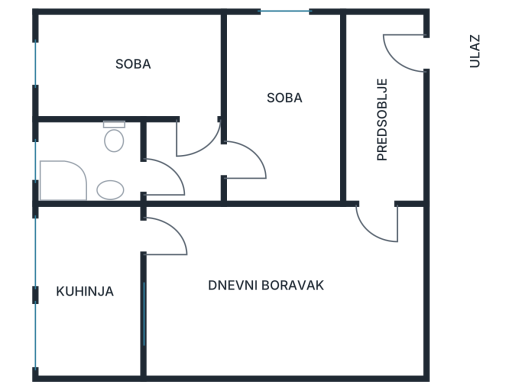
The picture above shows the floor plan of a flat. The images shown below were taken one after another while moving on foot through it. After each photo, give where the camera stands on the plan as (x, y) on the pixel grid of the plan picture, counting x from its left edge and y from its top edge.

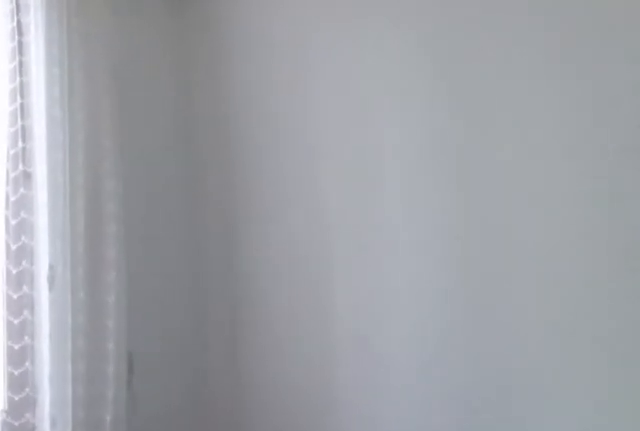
(144, 87)
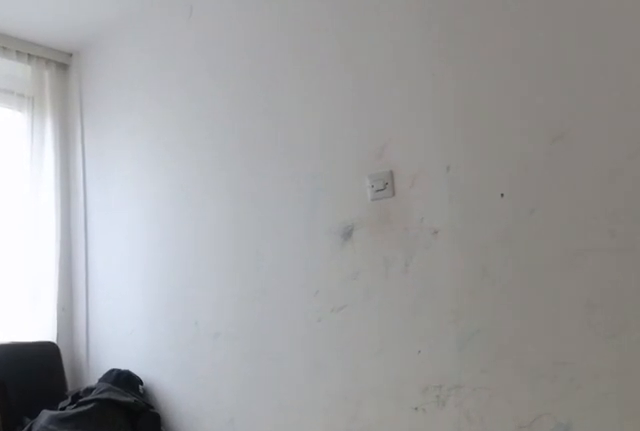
(261, 164)
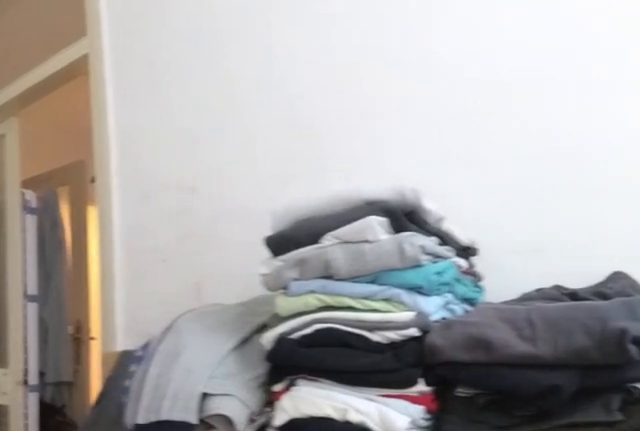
(284, 35)
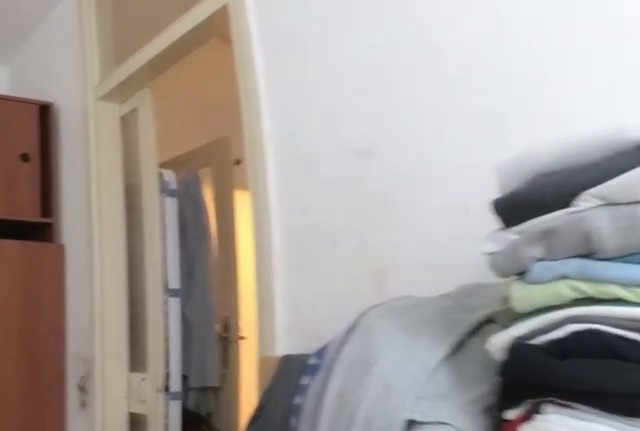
(283, 56)
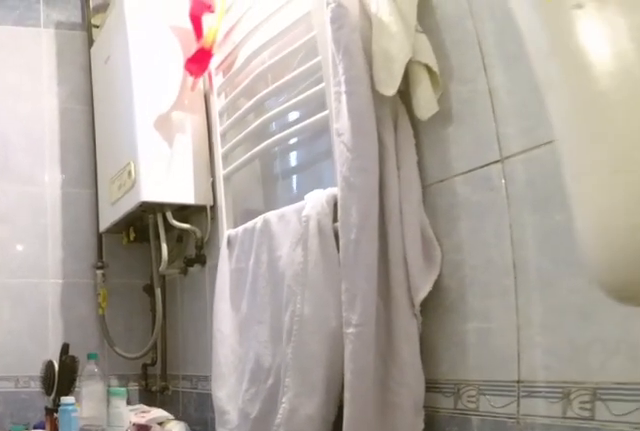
(153, 168)
